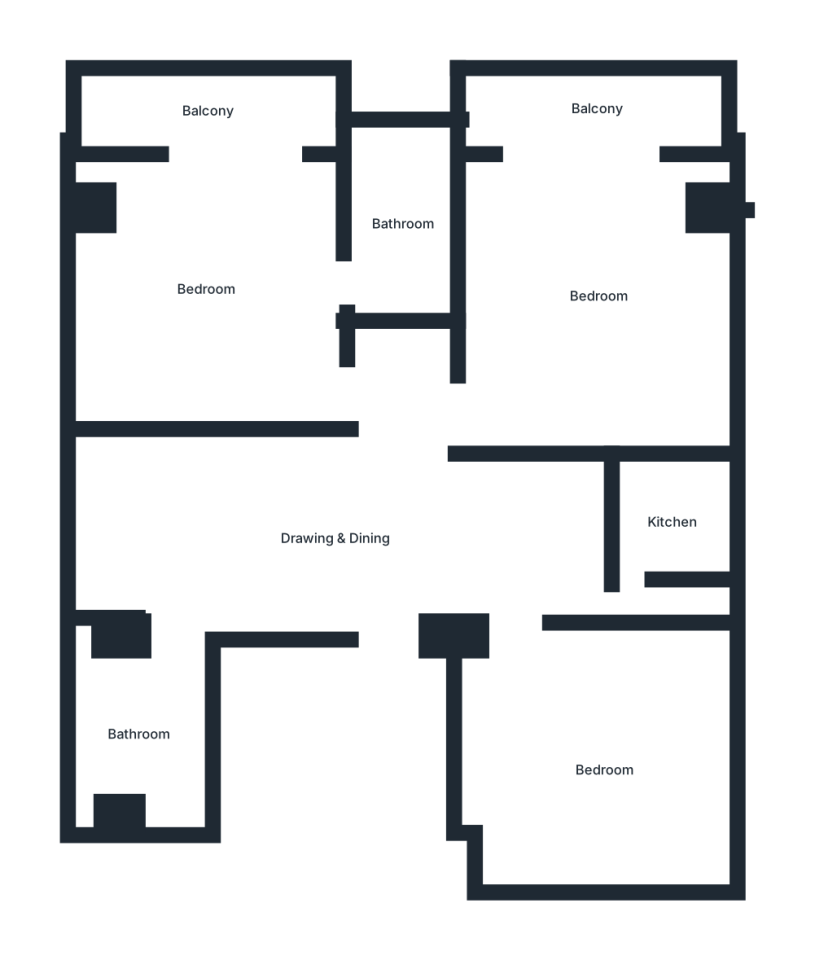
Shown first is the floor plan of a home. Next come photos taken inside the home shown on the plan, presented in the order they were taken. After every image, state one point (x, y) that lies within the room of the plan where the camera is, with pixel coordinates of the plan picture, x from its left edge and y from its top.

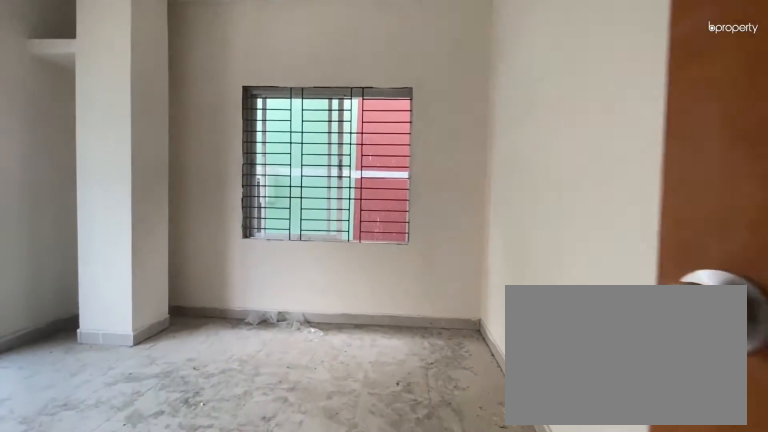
(595, 298)
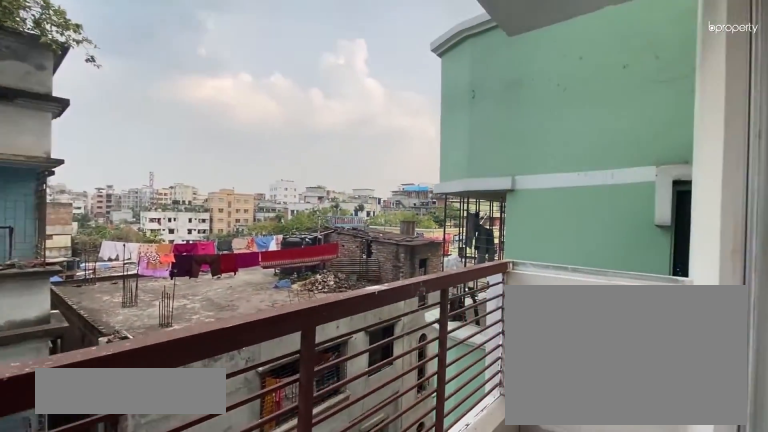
(597, 109)
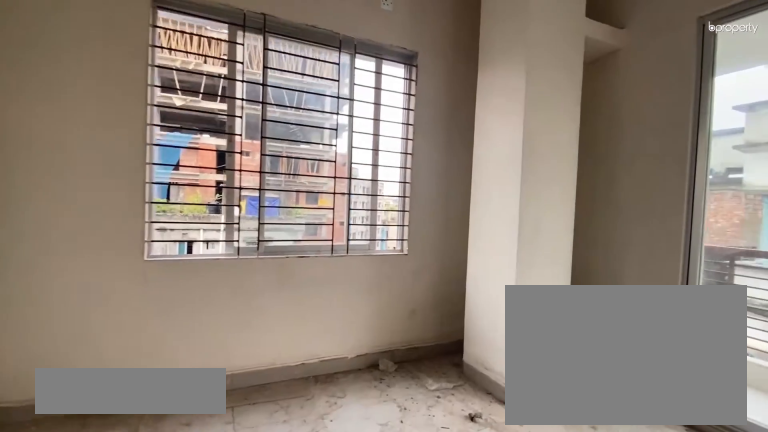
(206, 288)
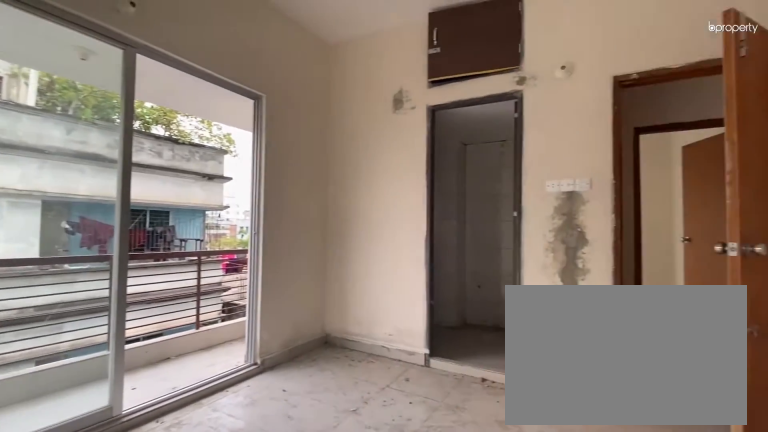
(206, 288)
